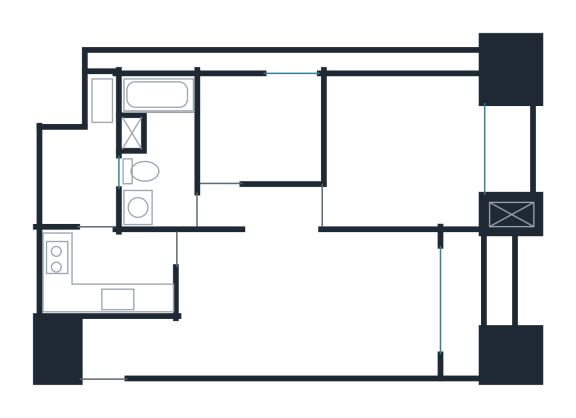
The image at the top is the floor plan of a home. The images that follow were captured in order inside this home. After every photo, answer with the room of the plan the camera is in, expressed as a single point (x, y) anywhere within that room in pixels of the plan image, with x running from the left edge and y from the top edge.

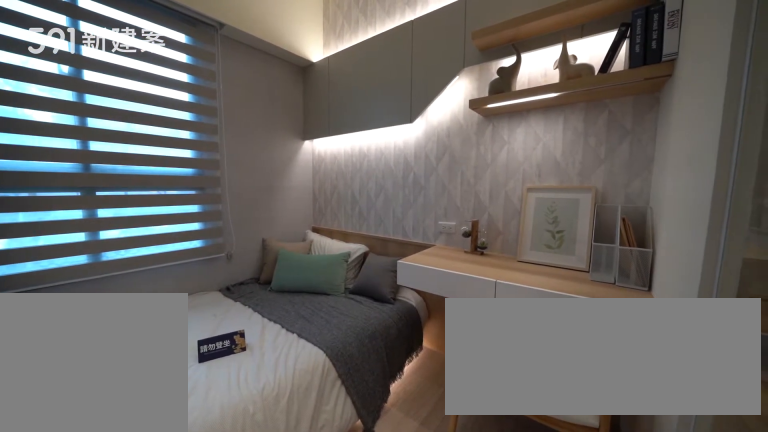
(260, 125)
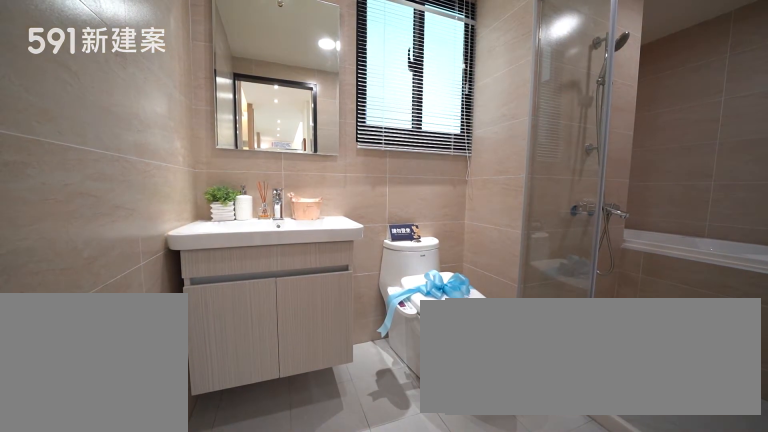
(158, 146)
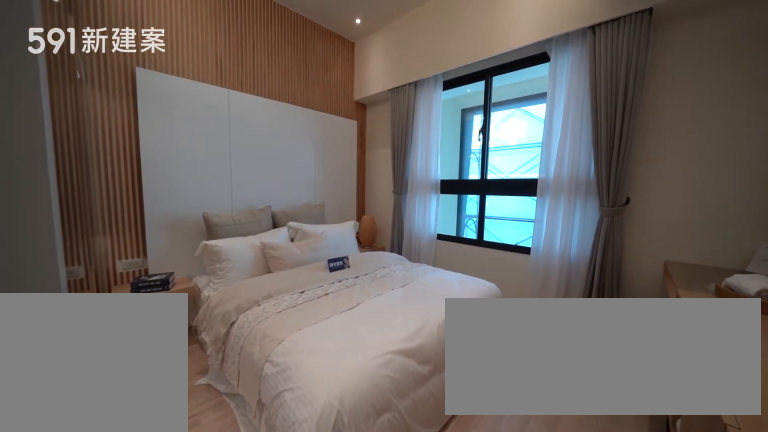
(408, 148)
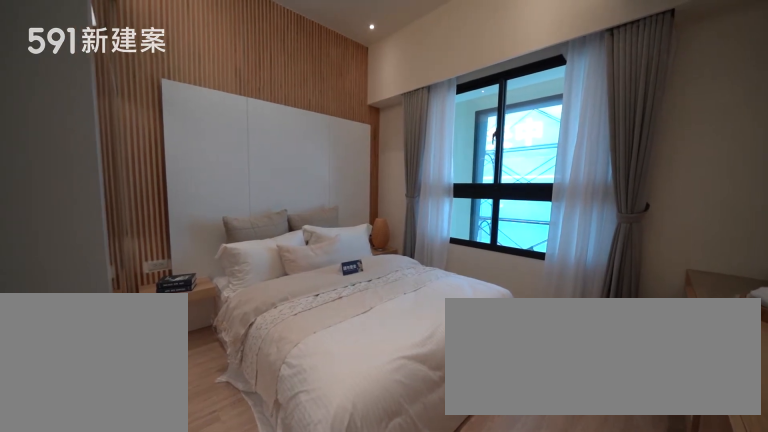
(408, 148)
